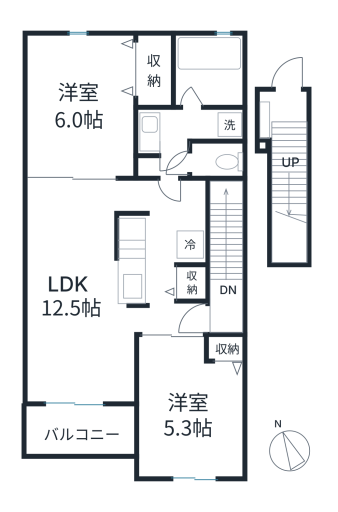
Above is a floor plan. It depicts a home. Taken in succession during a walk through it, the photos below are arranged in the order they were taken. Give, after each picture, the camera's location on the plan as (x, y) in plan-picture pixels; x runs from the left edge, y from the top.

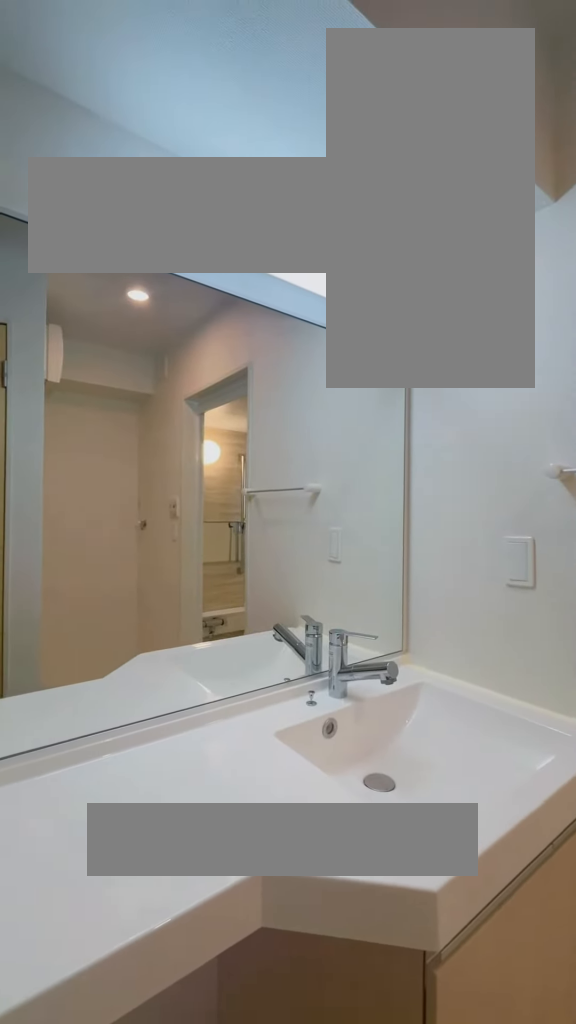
(172, 156)
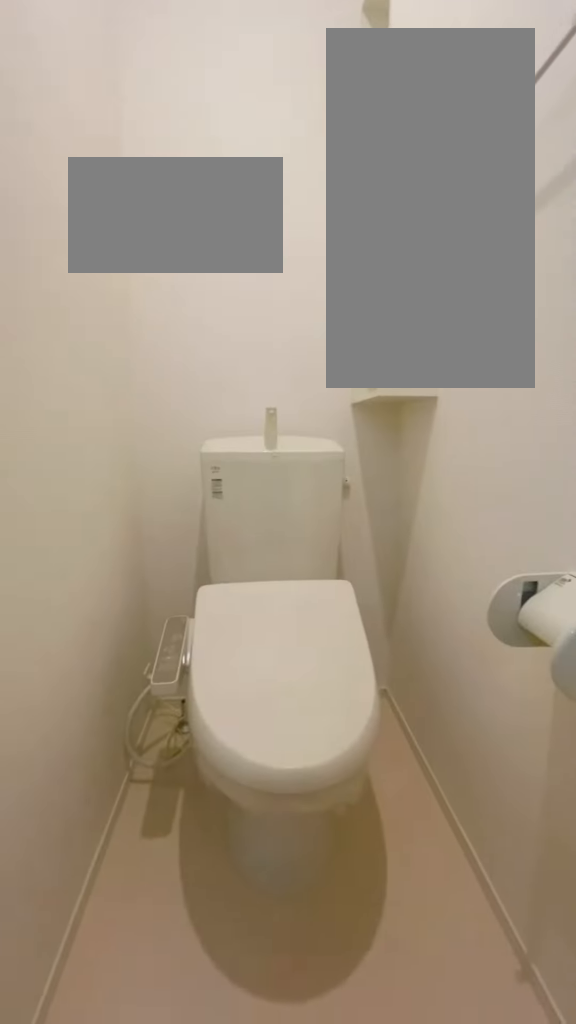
(171, 165)
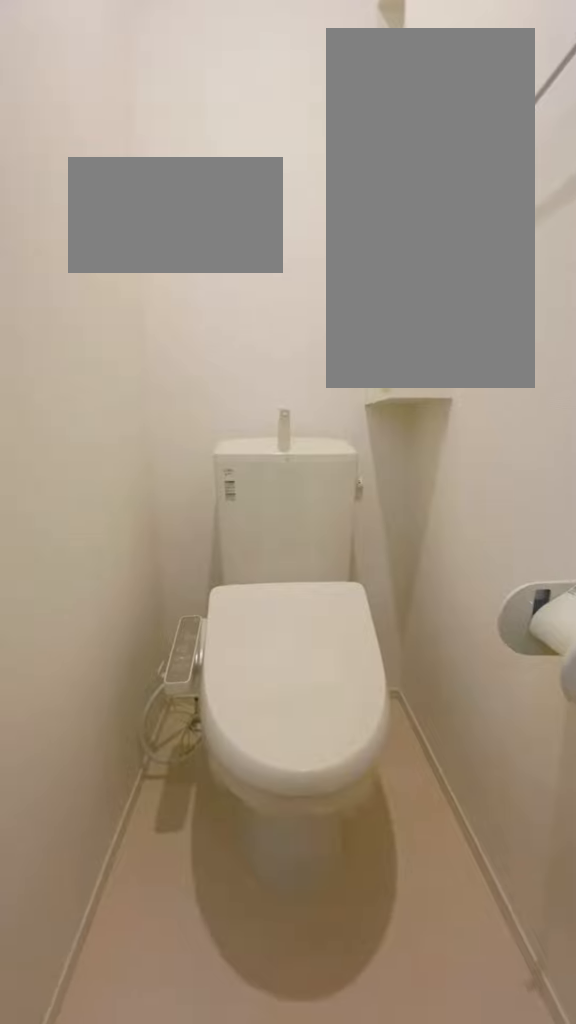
(171, 165)
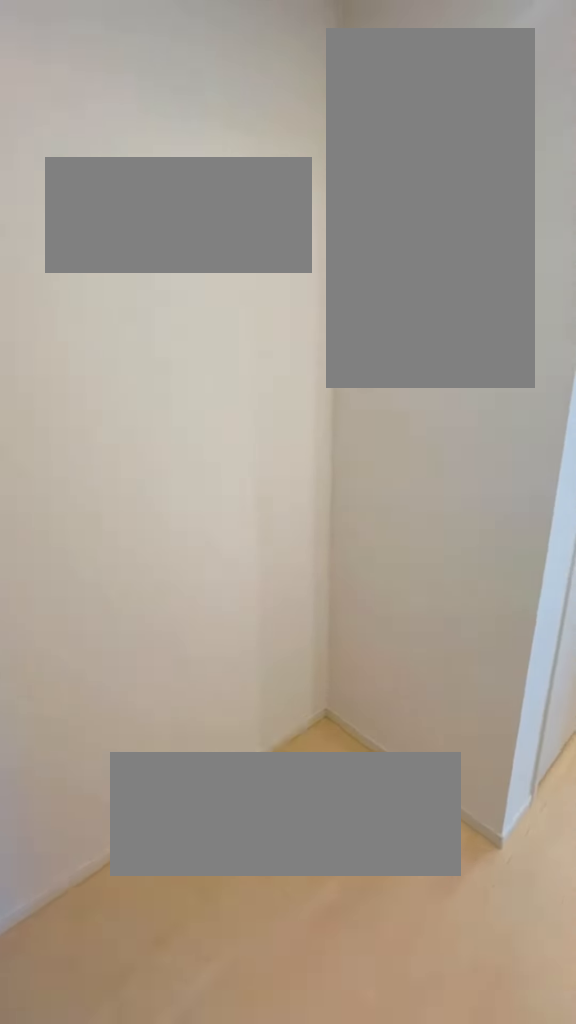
(161, 219)
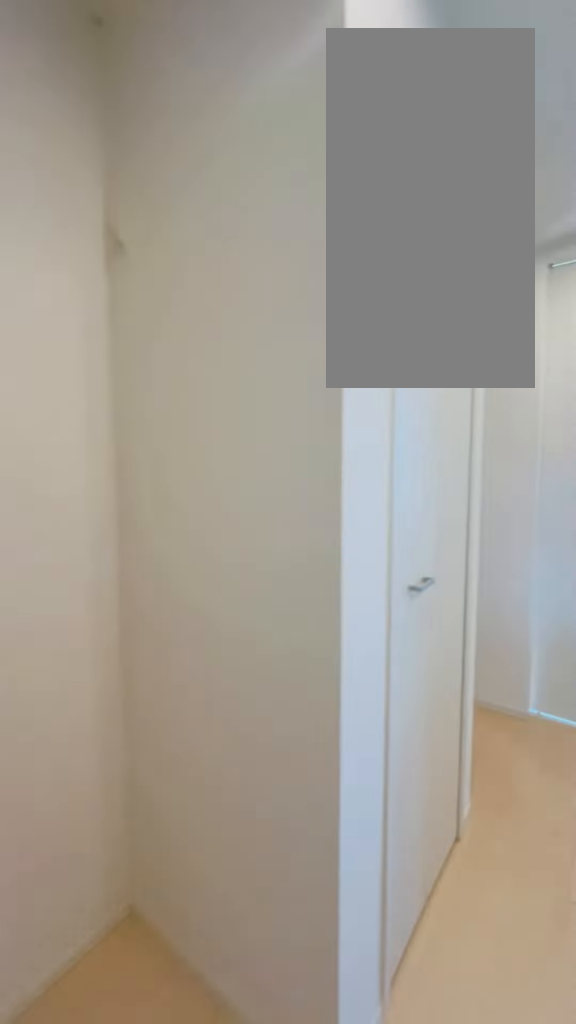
(160, 240)
